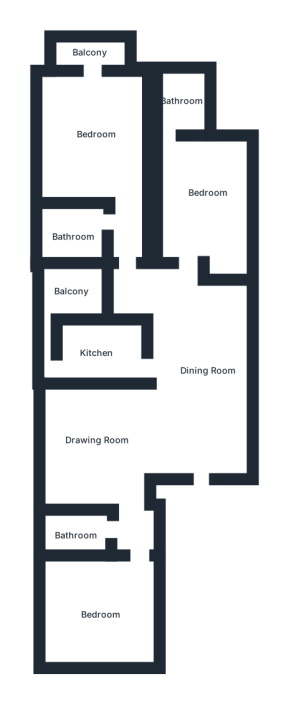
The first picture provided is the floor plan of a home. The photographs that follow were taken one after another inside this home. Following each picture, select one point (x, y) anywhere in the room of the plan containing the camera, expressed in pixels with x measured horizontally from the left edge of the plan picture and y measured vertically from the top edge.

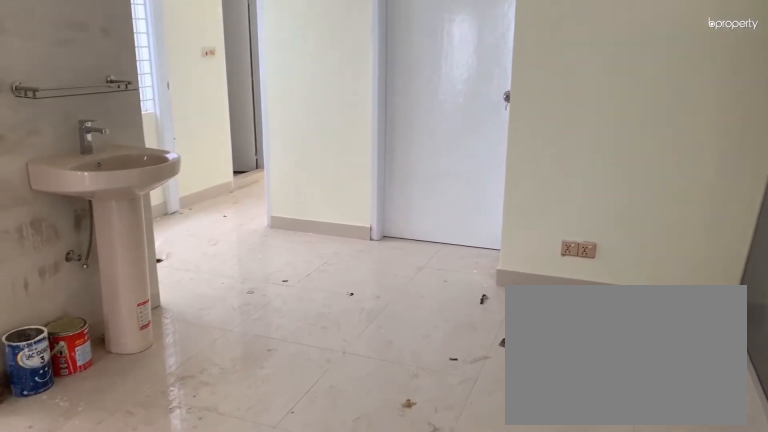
(198, 360)
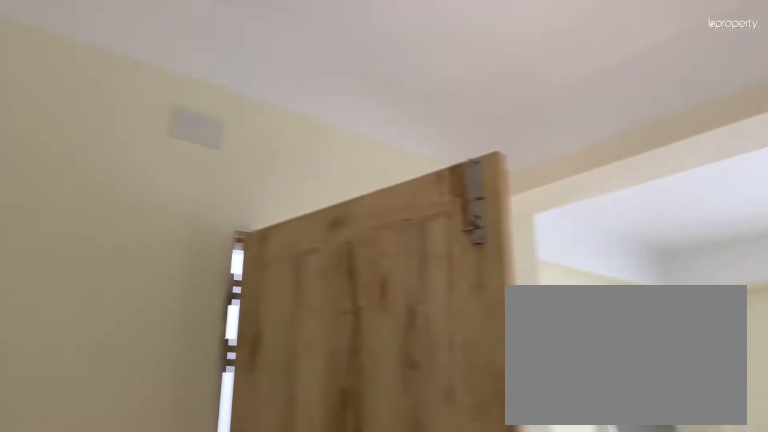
(198, 360)
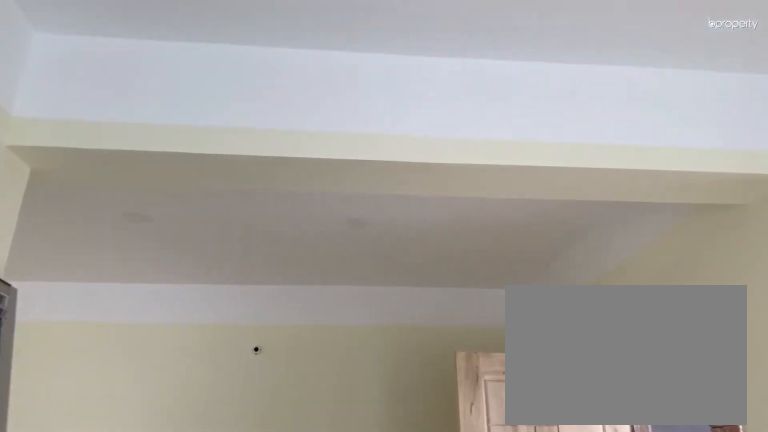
(91, 435)
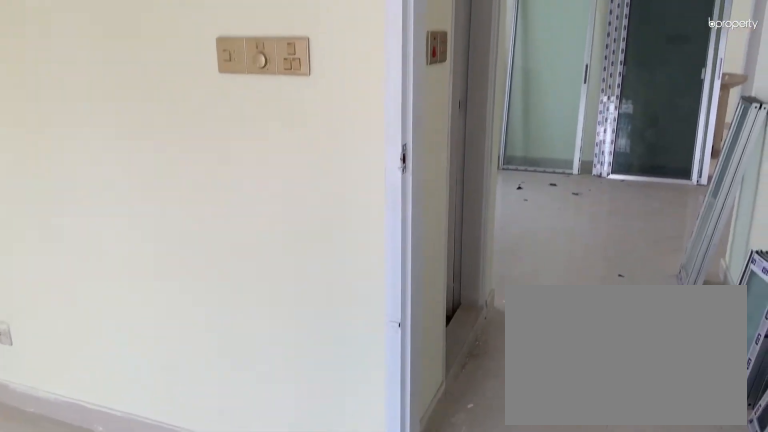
(99, 612)
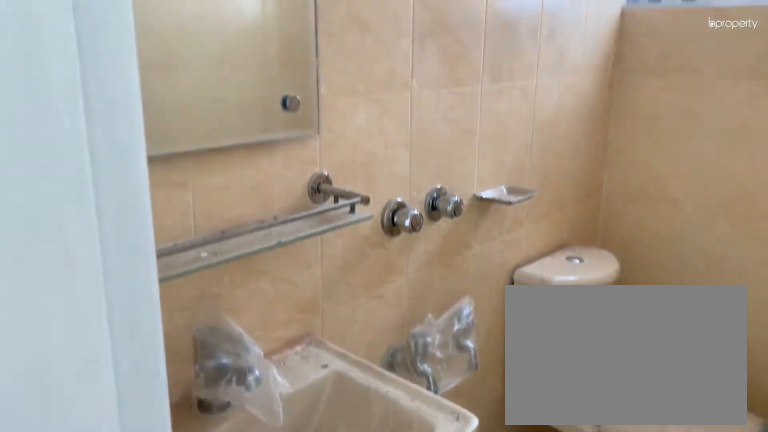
(81, 529)
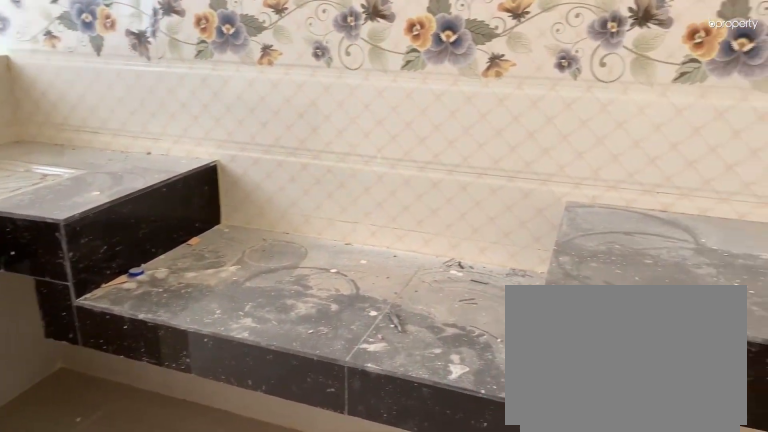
(100, 349)
